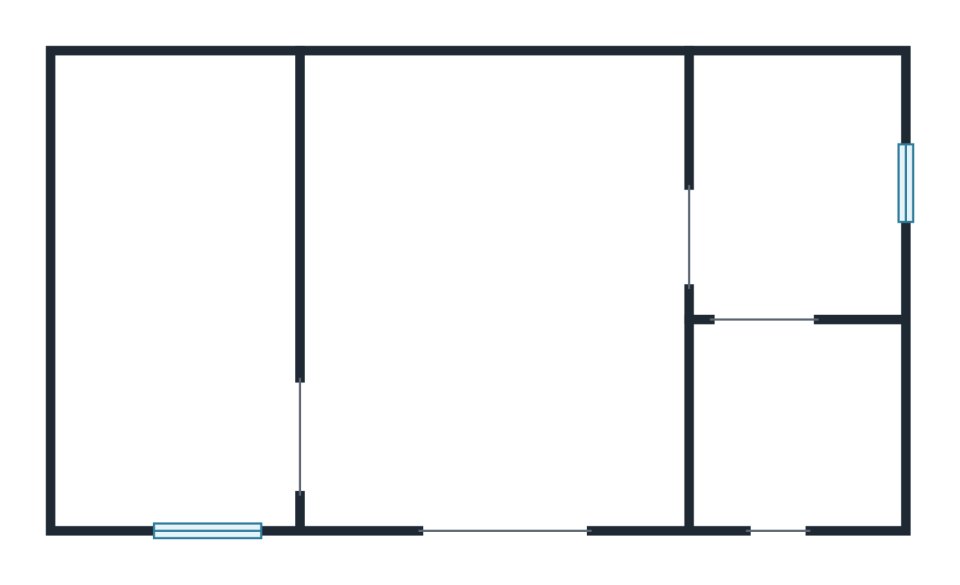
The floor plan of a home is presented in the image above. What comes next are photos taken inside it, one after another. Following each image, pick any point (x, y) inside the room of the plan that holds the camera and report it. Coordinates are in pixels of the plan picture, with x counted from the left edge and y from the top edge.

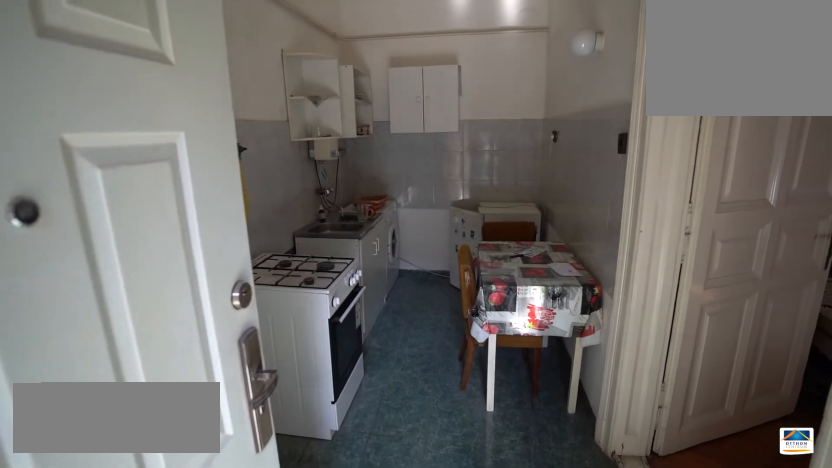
(167, 366)
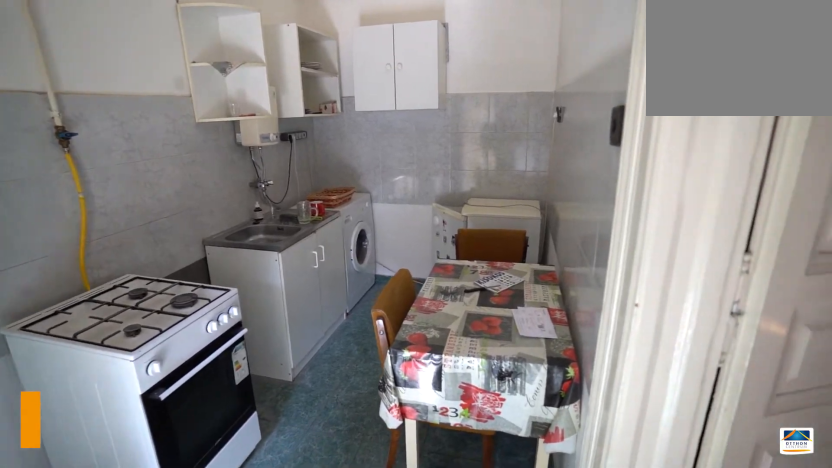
(167, 367)
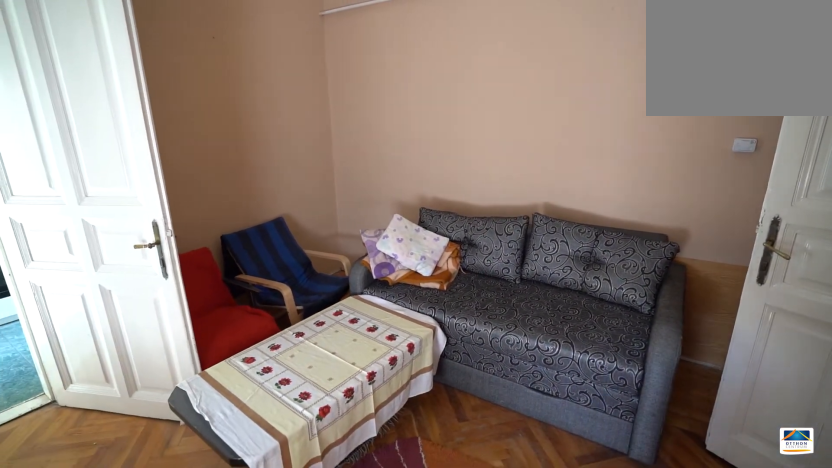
(492, 292)
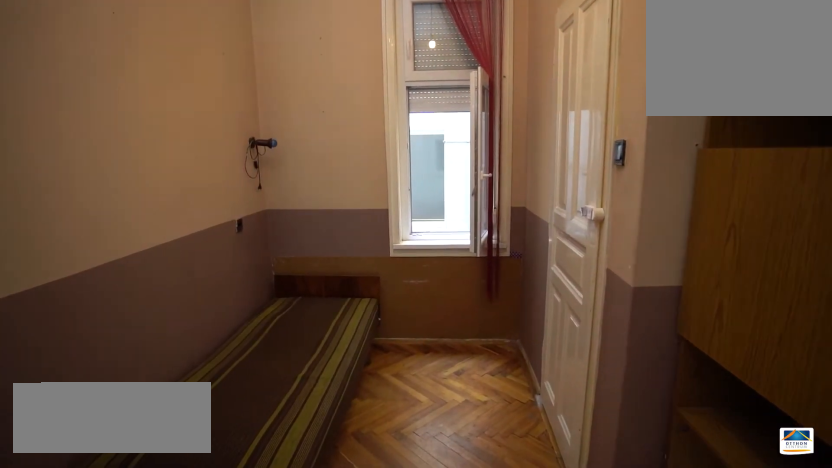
(794, 187)
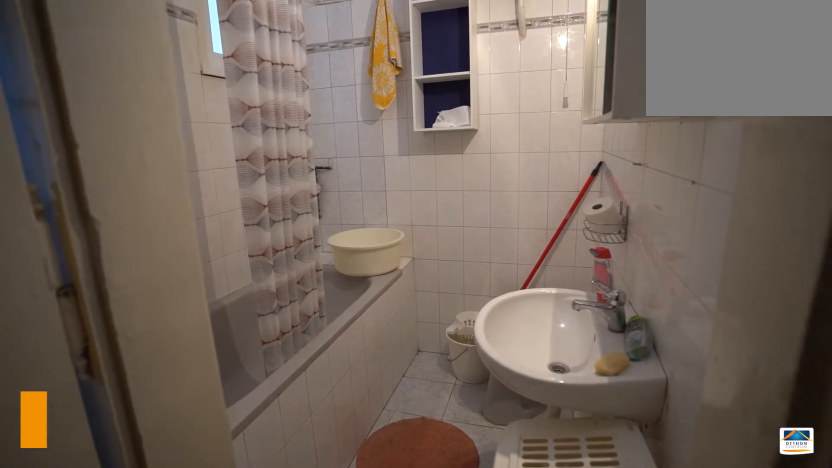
(794, 433)
